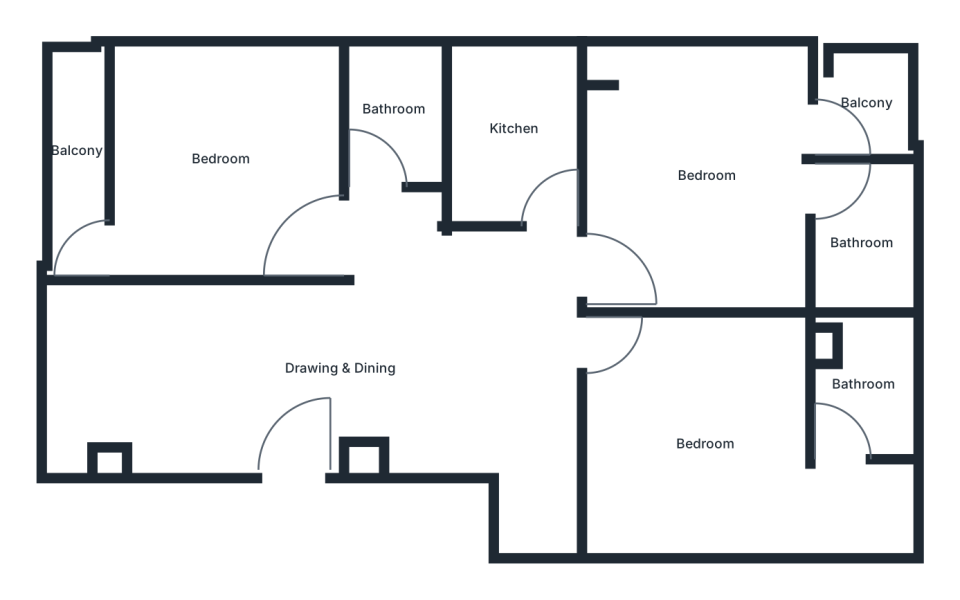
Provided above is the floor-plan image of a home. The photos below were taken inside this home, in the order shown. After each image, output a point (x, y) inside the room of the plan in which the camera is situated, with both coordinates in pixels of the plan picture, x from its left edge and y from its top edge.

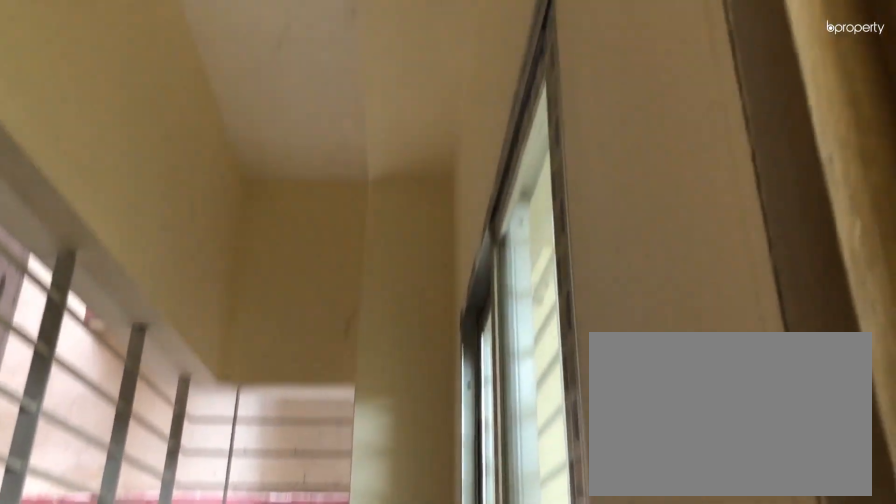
(74, 160)
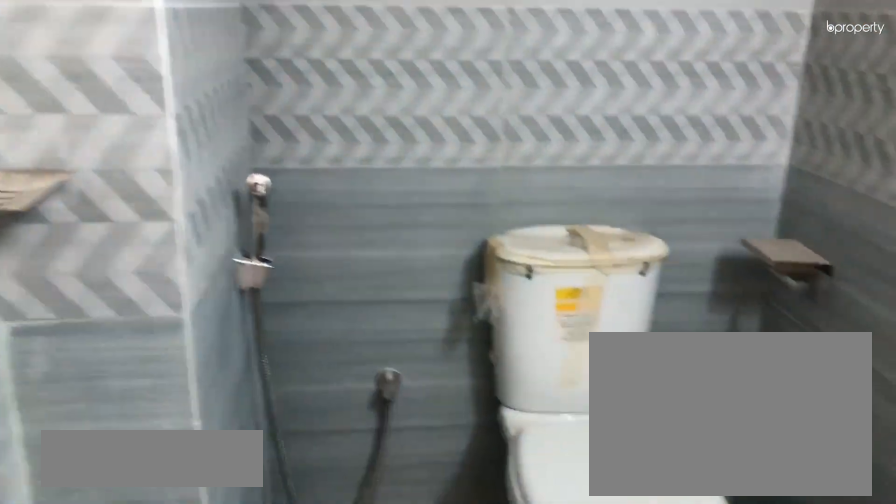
(393, 119)
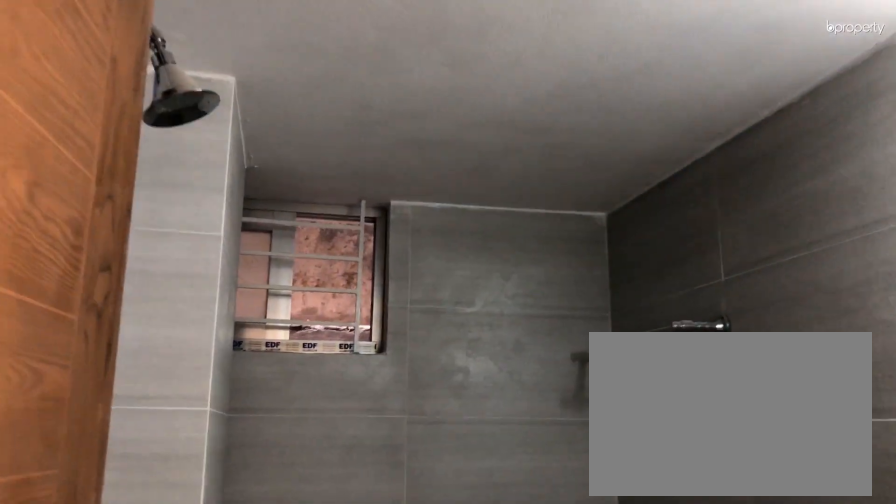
(393, 119)
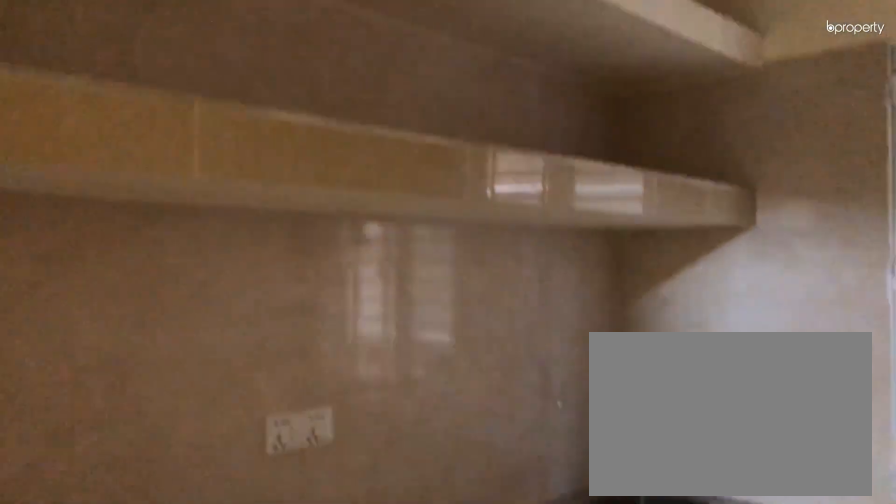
(511, 132)
